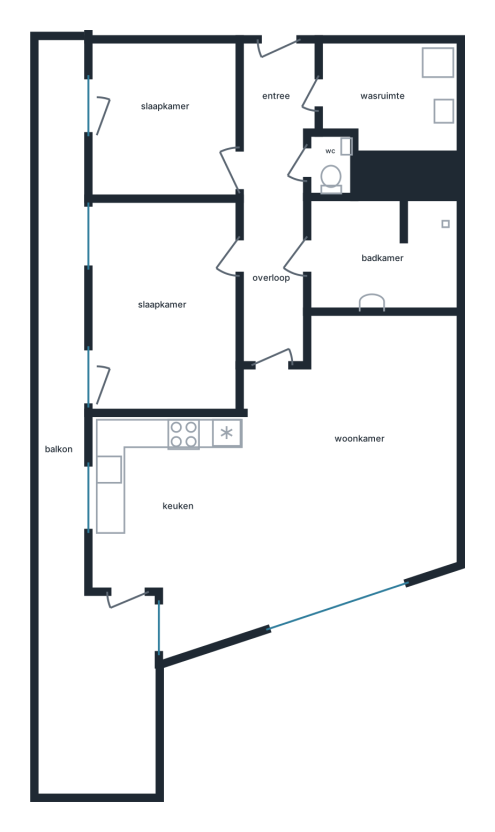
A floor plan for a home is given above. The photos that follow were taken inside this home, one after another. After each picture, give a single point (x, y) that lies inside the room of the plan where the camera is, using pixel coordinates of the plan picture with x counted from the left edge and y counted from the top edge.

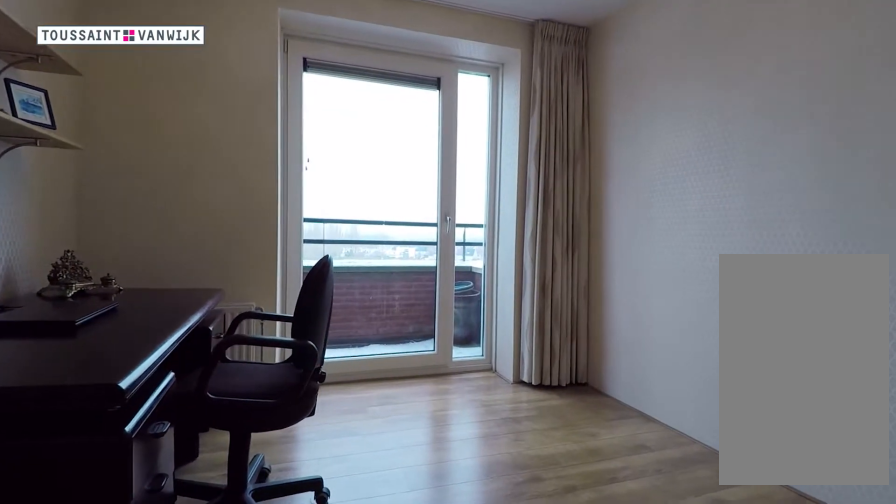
(166, 120)
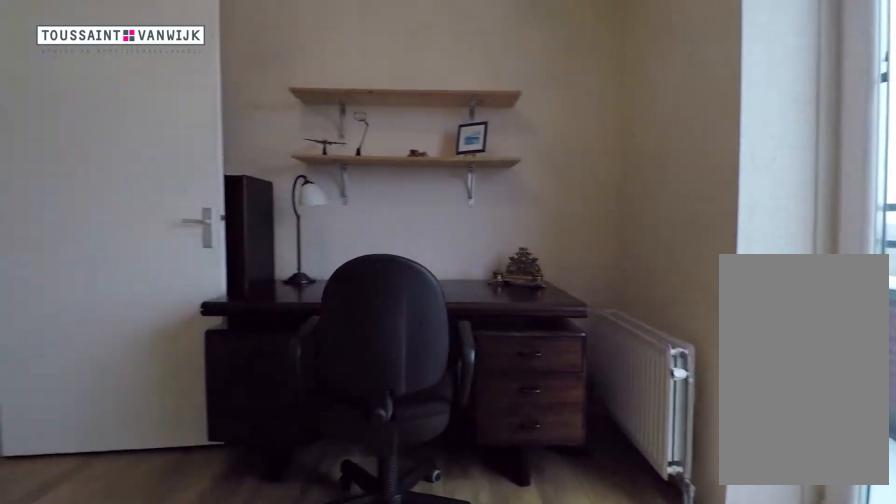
(166, 120)
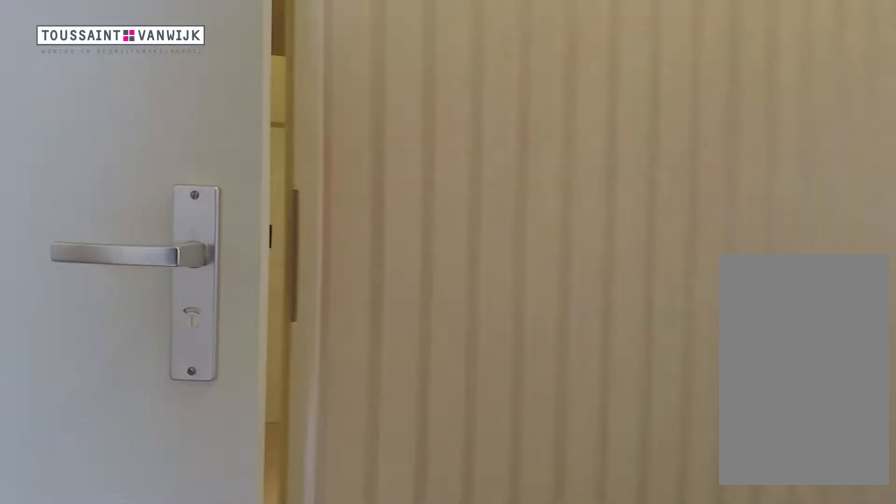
(274, 198)
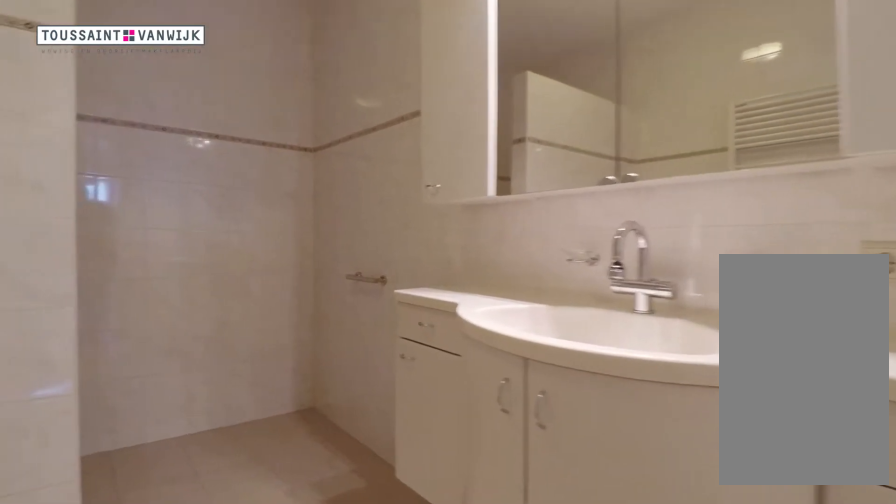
(381, 255)
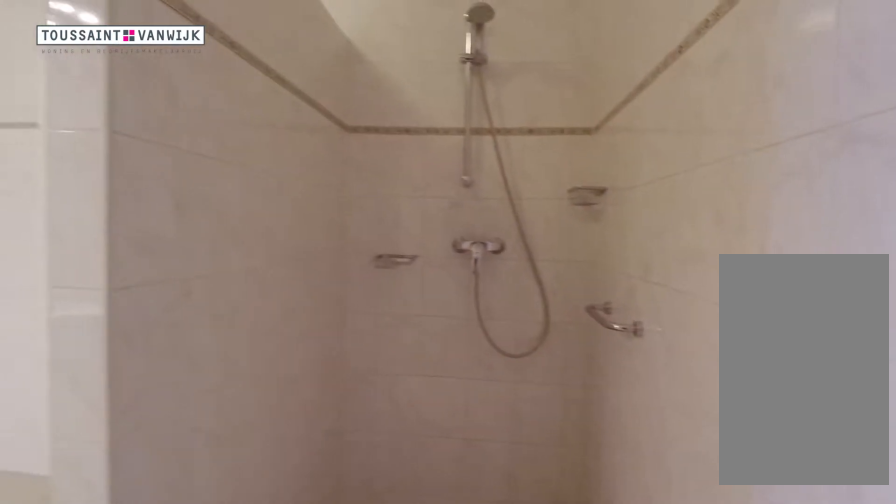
(381, 255)
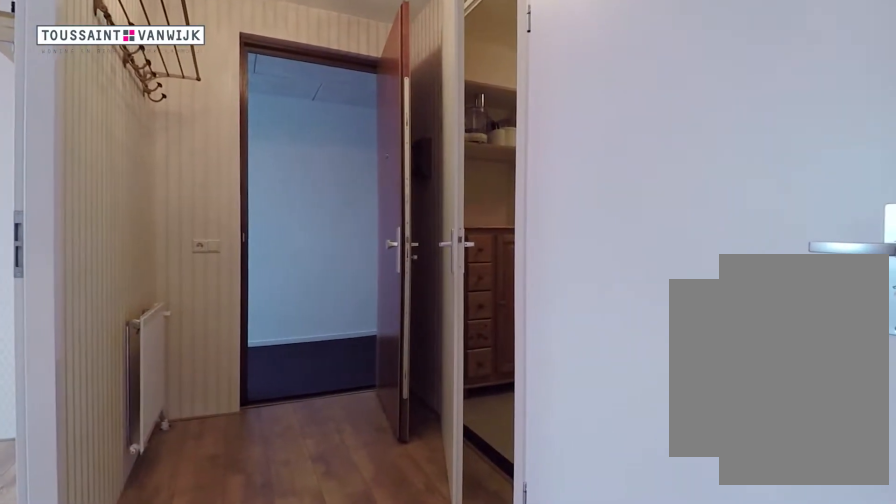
(275, 196)
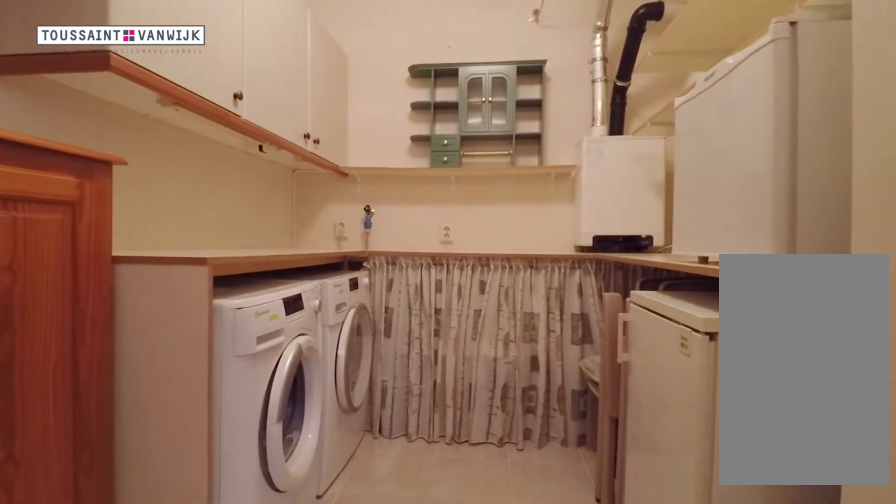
(392, 97)
